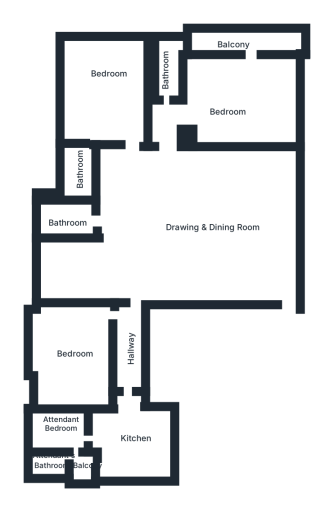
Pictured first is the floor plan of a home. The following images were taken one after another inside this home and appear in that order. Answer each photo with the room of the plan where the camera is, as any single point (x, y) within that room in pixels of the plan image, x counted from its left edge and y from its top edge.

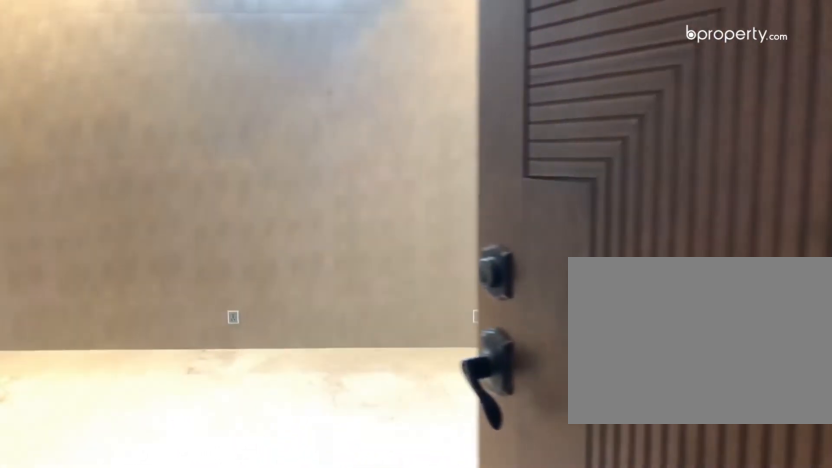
(250, 247)
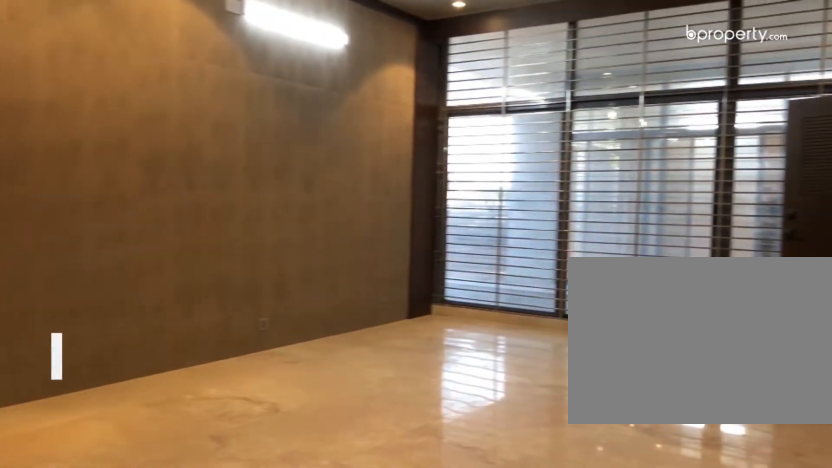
(183, 226)
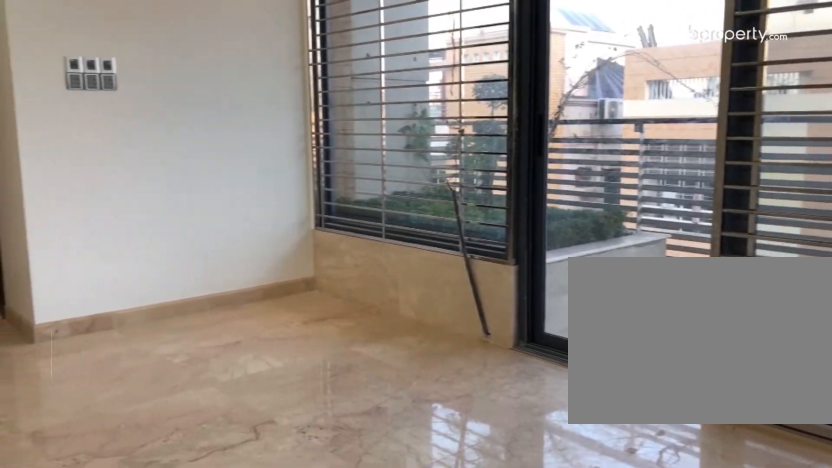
(240, 98)
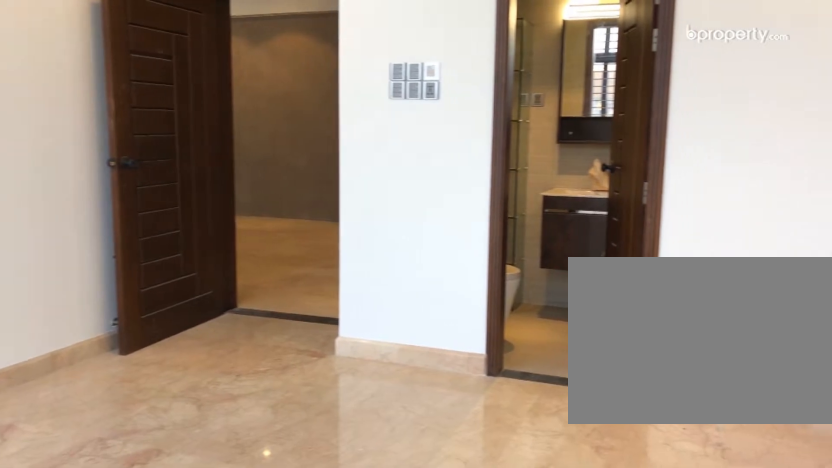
(105, 94)
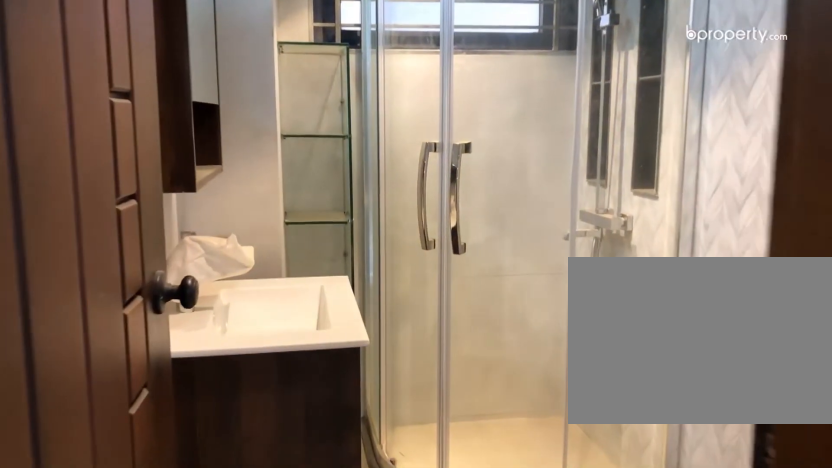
(70, 214)
